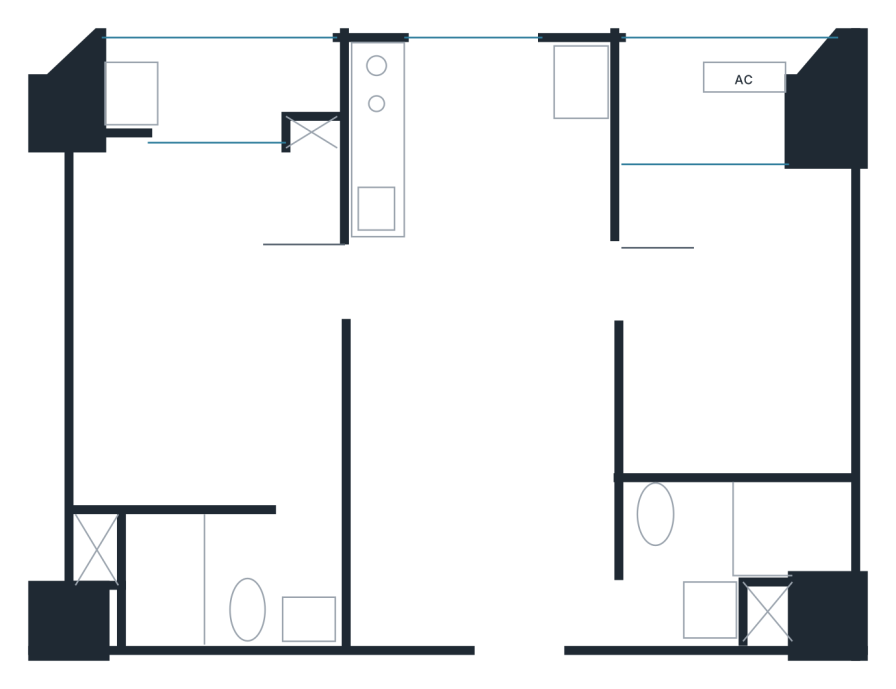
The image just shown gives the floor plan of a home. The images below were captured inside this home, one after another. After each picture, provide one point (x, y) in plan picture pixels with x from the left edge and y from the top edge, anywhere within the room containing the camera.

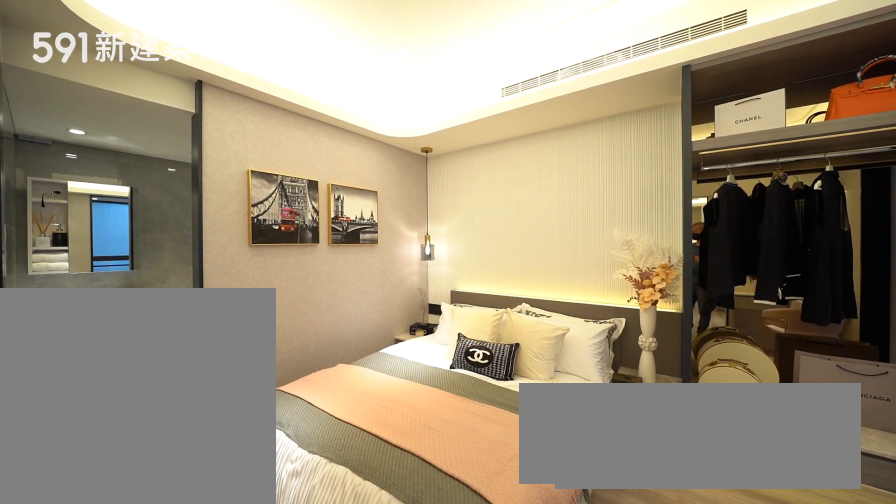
(200, 329)
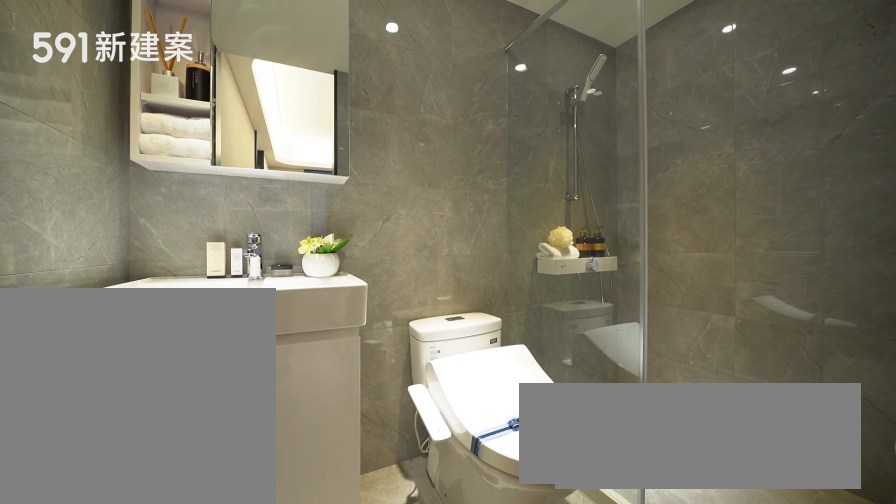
(231, 581)
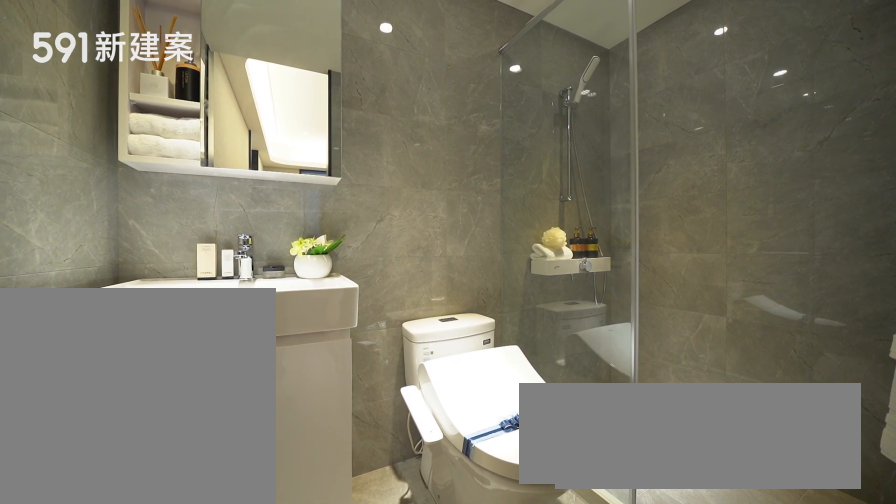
(231, 581)
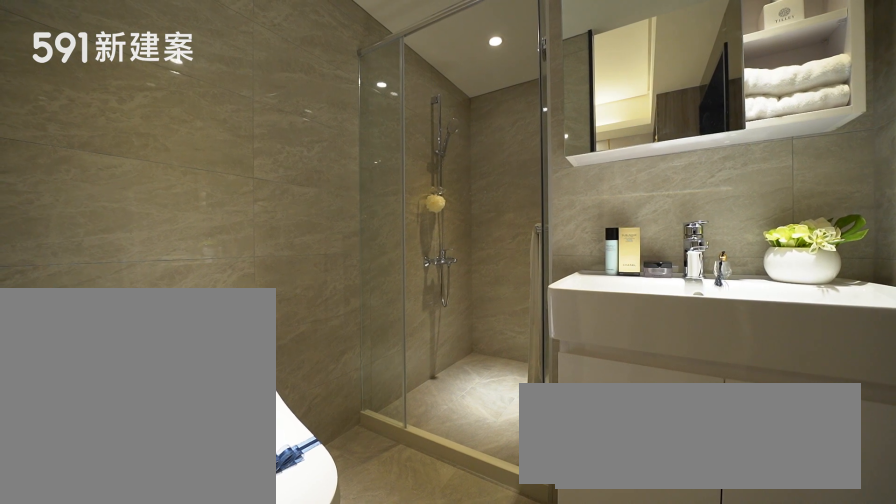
(741, 562)
